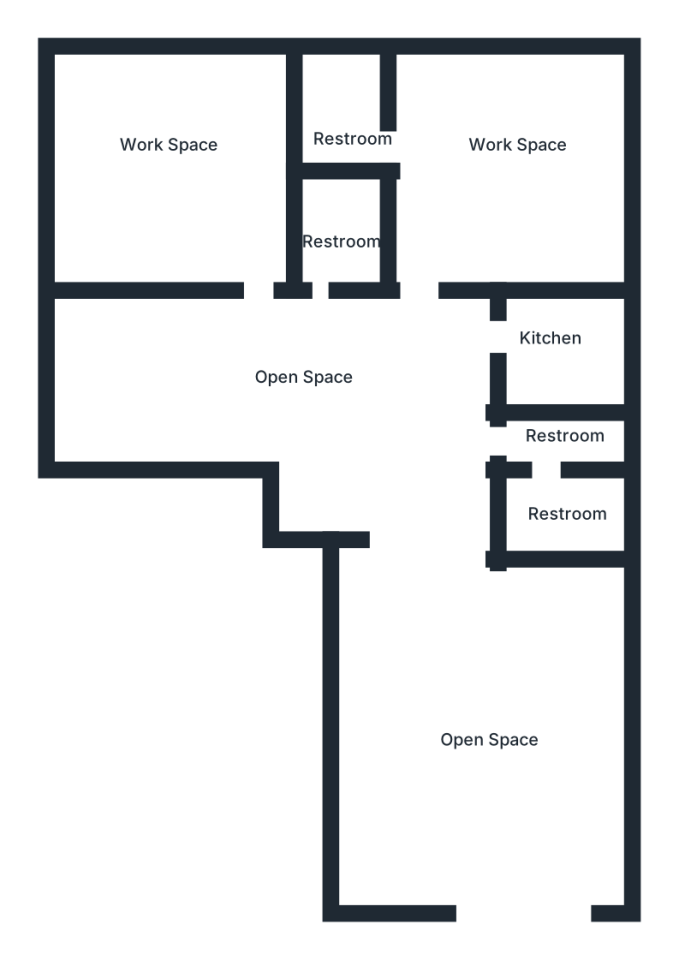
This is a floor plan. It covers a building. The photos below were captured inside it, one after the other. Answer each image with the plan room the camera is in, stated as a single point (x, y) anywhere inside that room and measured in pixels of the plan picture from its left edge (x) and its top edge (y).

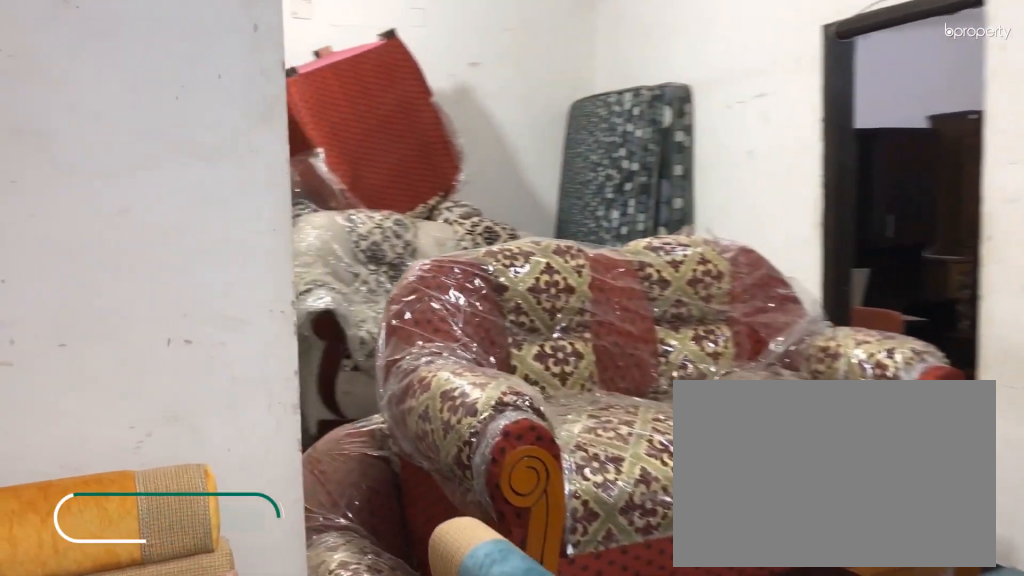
(400, 433)
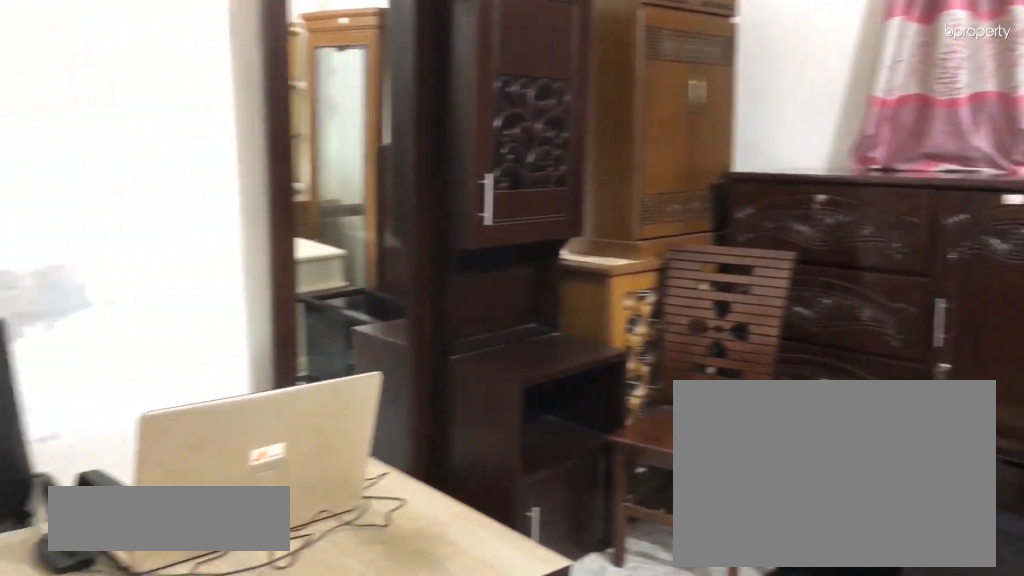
(185, 174)
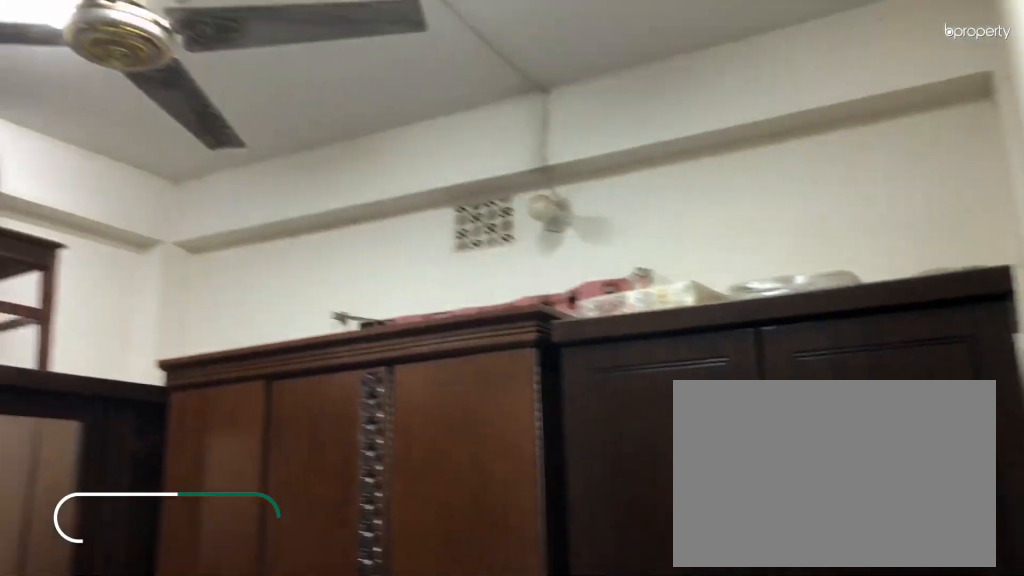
(485, 149)
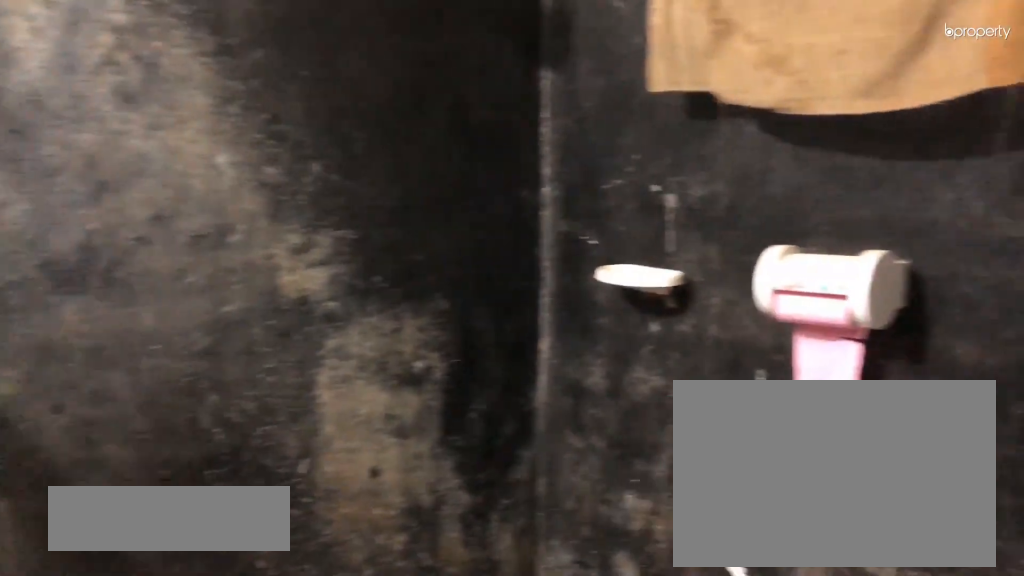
(341, 110)
